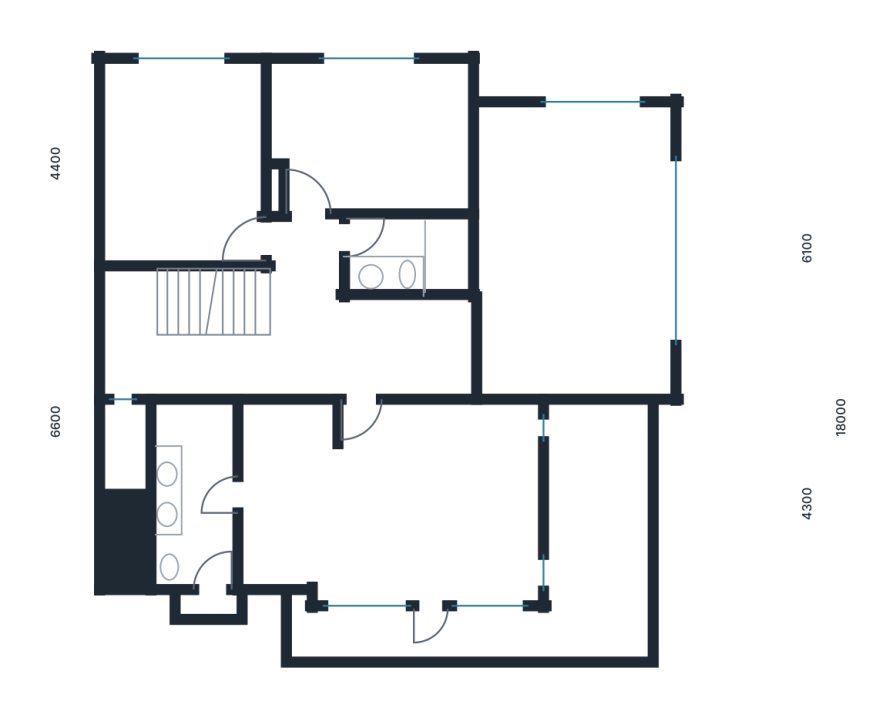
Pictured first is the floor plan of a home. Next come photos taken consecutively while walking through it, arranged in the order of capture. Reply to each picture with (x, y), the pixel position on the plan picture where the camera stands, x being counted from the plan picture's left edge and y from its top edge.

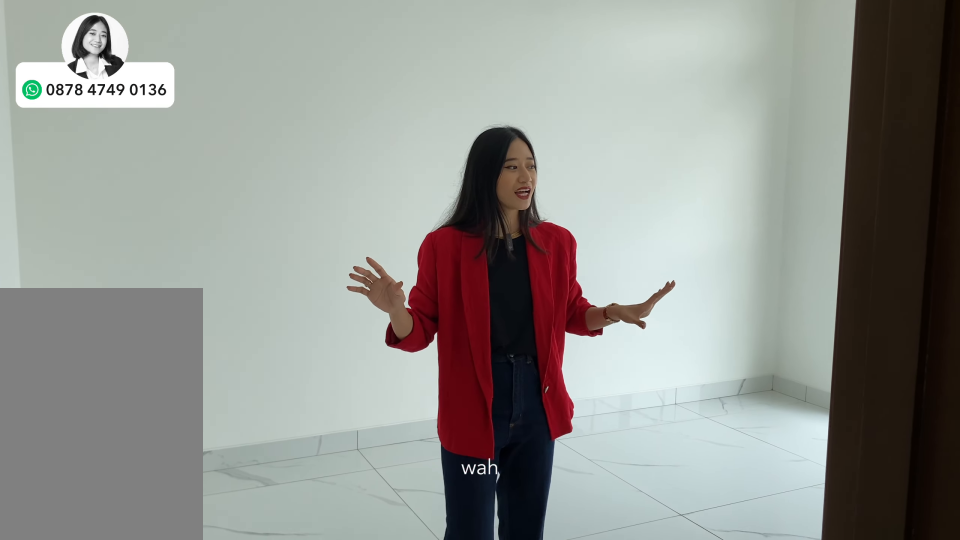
(180, 156)
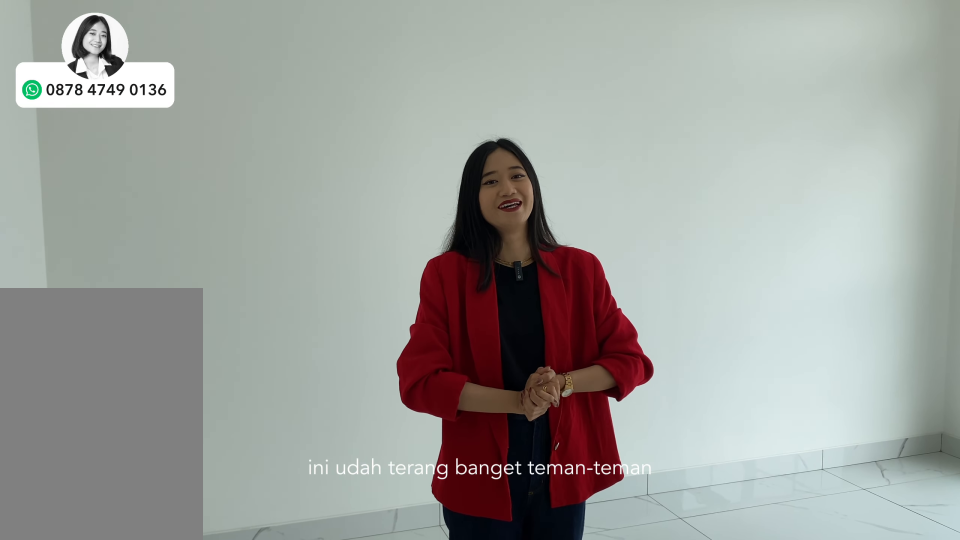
(181, 156)
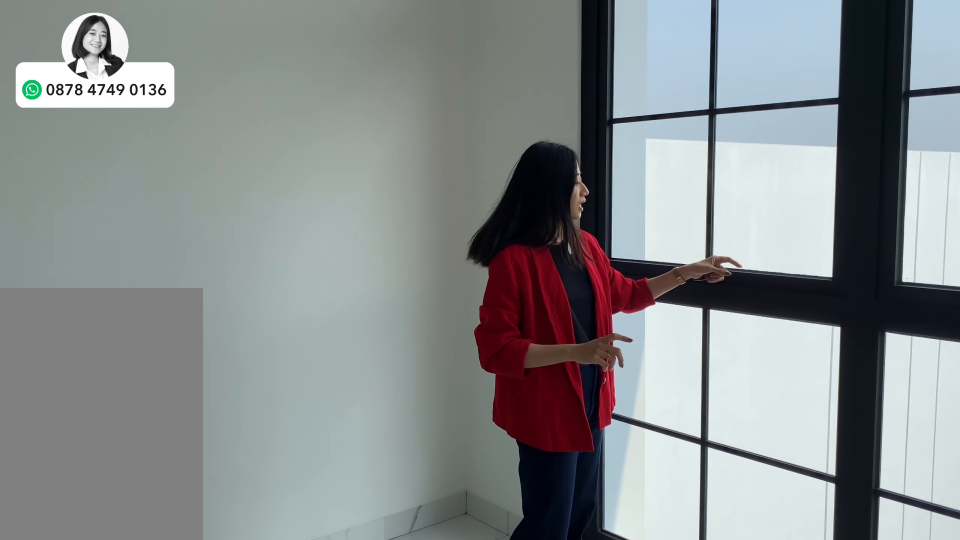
(180, 156)
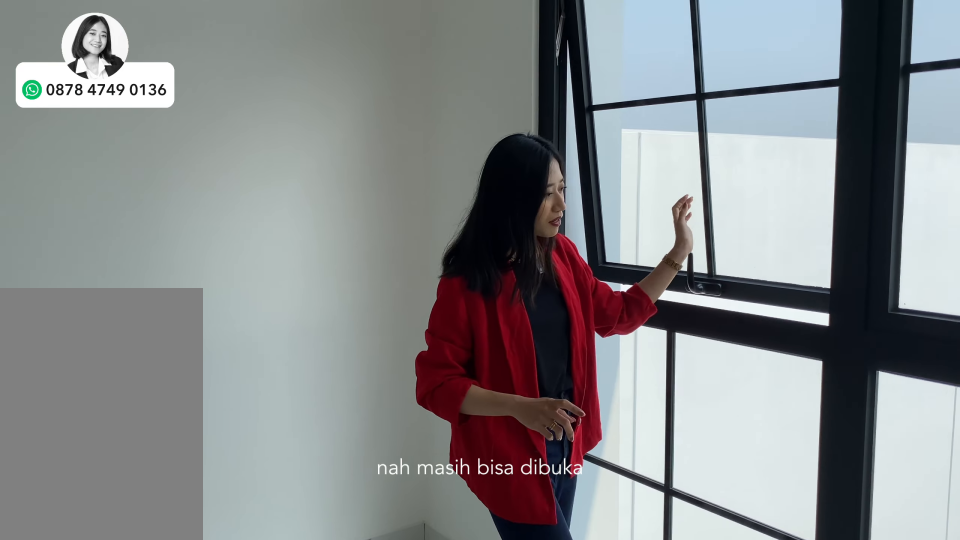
(180, 156)
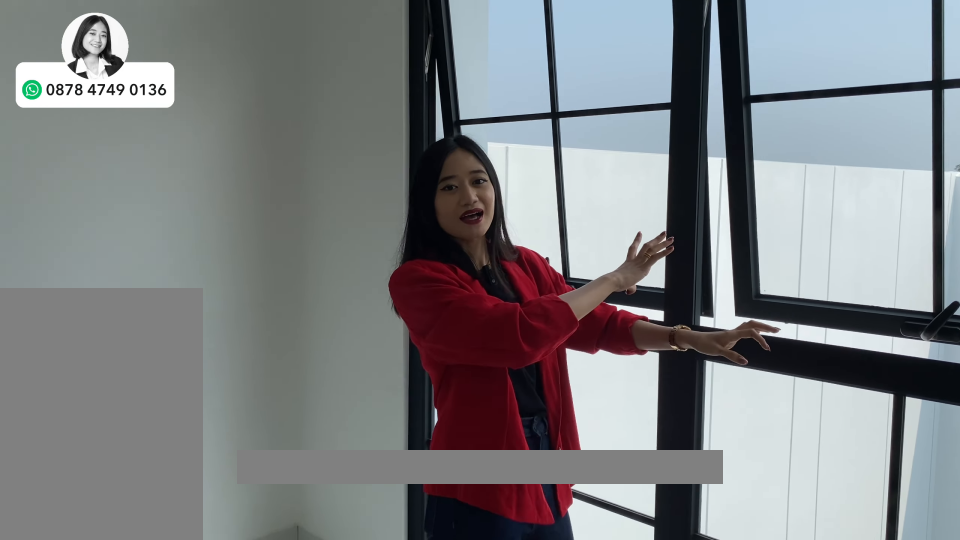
(180, 156)
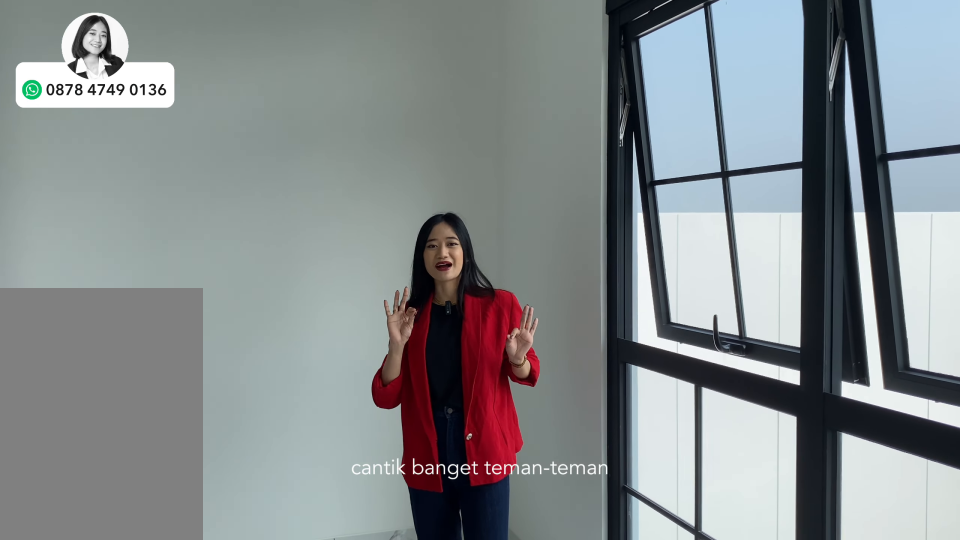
(385, 136)
